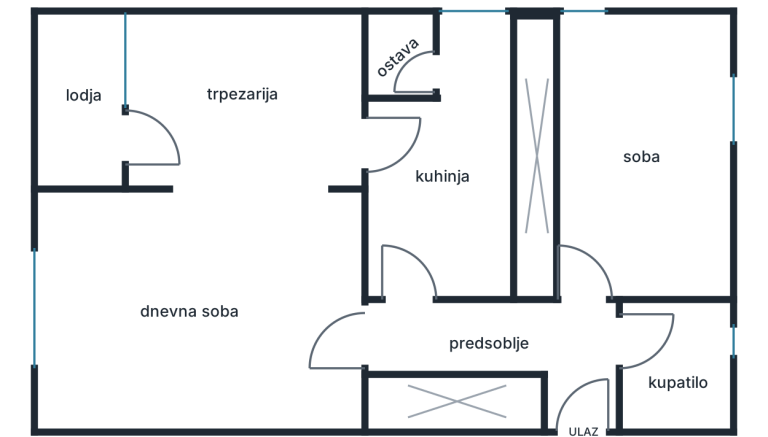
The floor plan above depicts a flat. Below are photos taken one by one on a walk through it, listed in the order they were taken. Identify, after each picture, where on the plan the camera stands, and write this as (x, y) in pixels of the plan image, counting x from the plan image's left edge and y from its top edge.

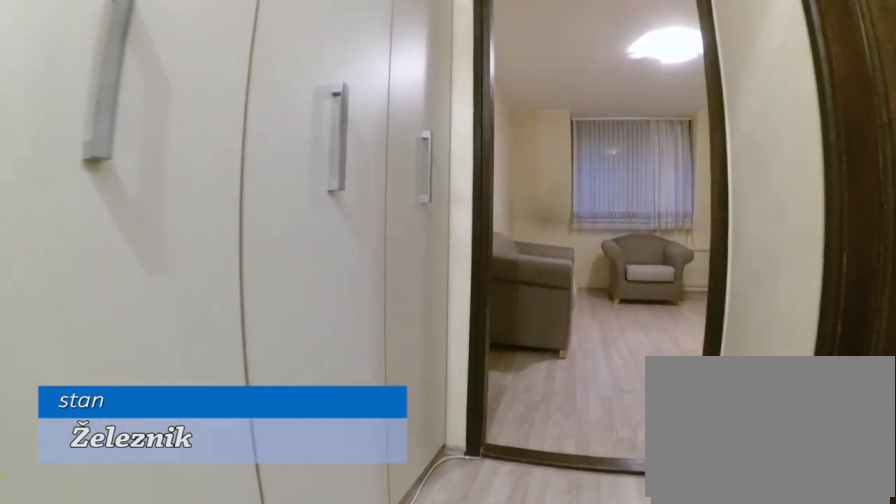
(486, 339)
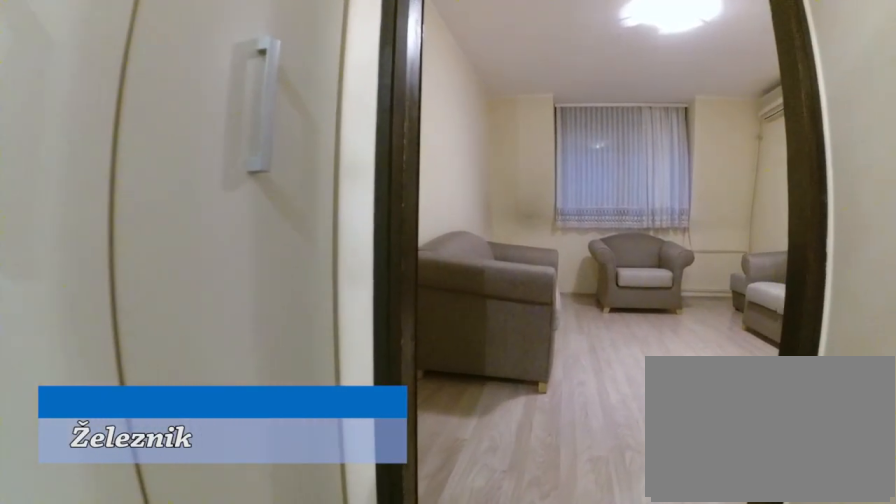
(441, 338)
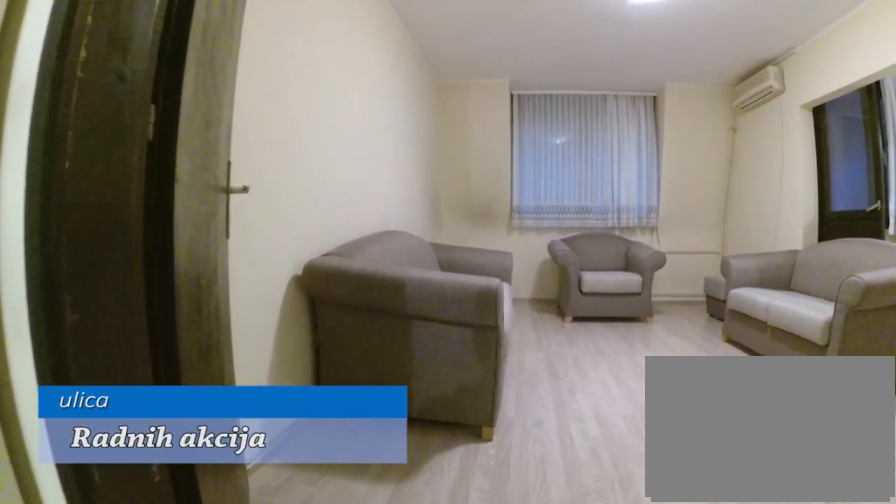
(410, 339)
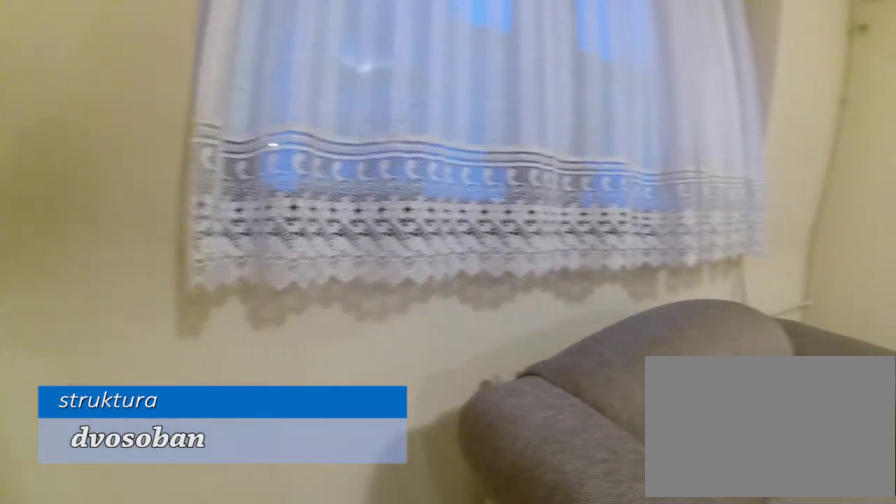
(89, 343)
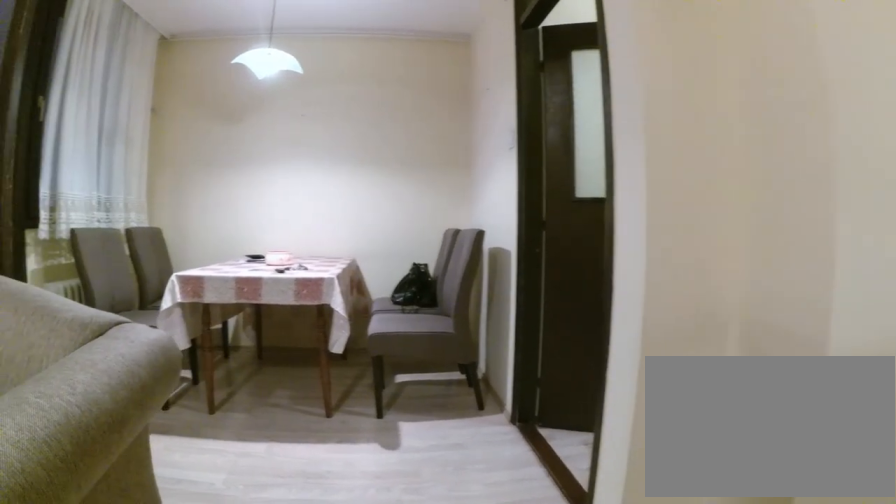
(225, 281)
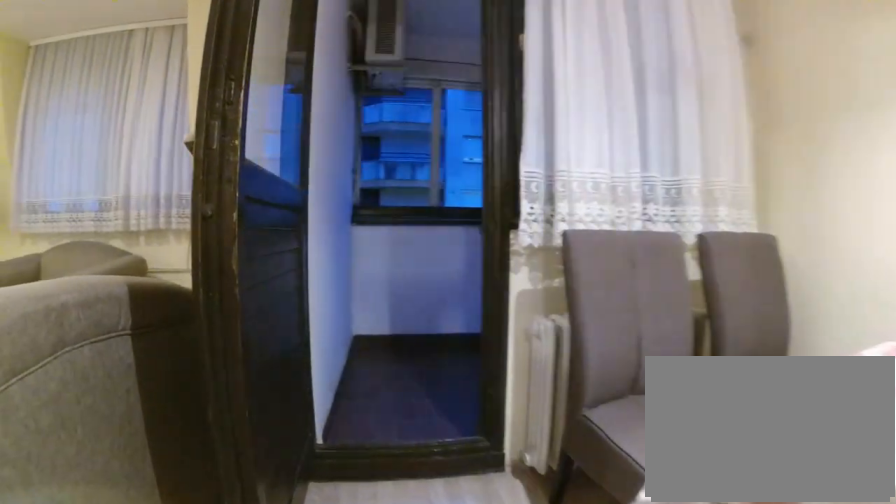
(238, 152)
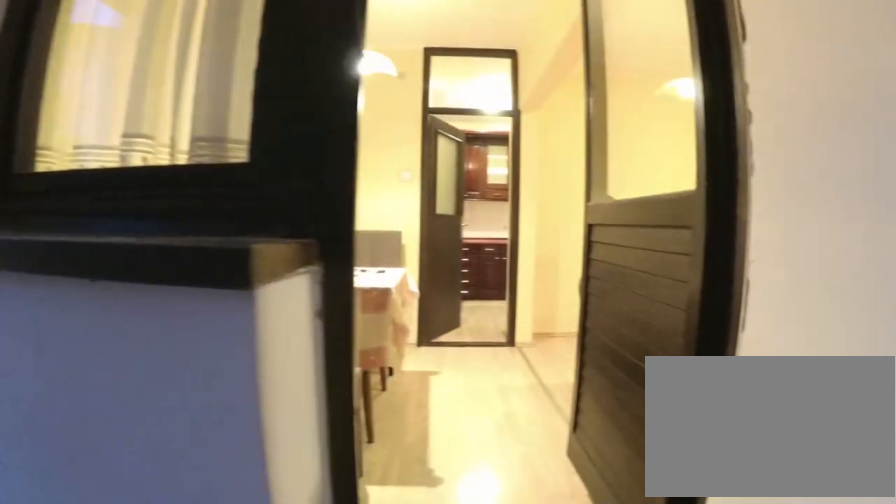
(64, 145)
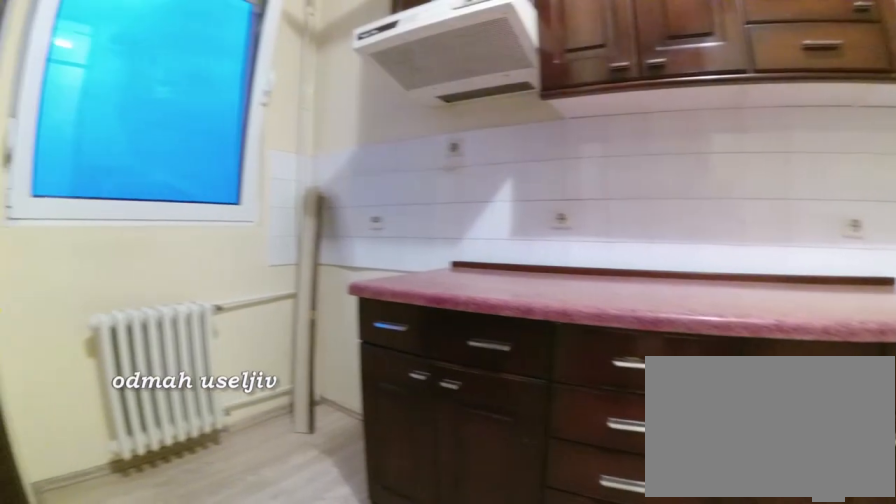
(421, 148)
